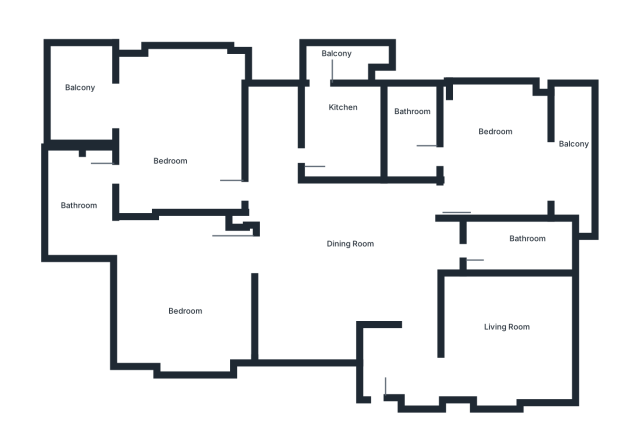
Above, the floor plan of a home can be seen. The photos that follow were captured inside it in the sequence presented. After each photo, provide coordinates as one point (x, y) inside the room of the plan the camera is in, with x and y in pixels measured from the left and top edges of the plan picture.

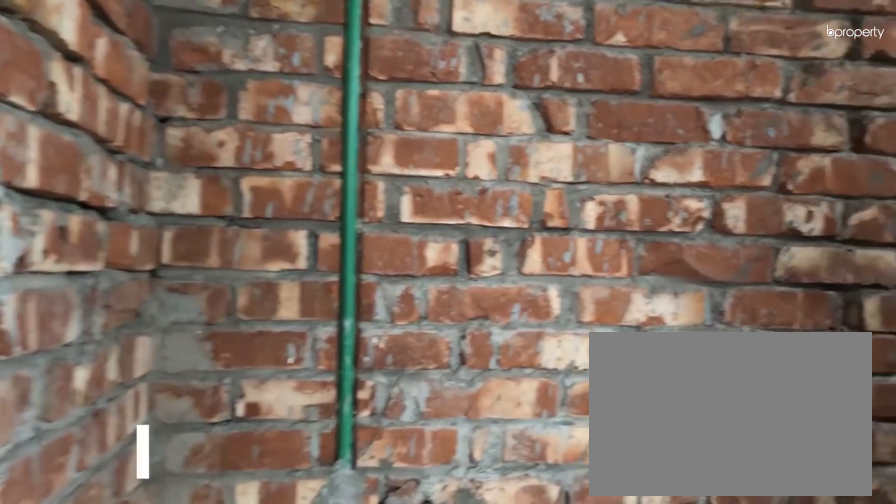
(412, 117)
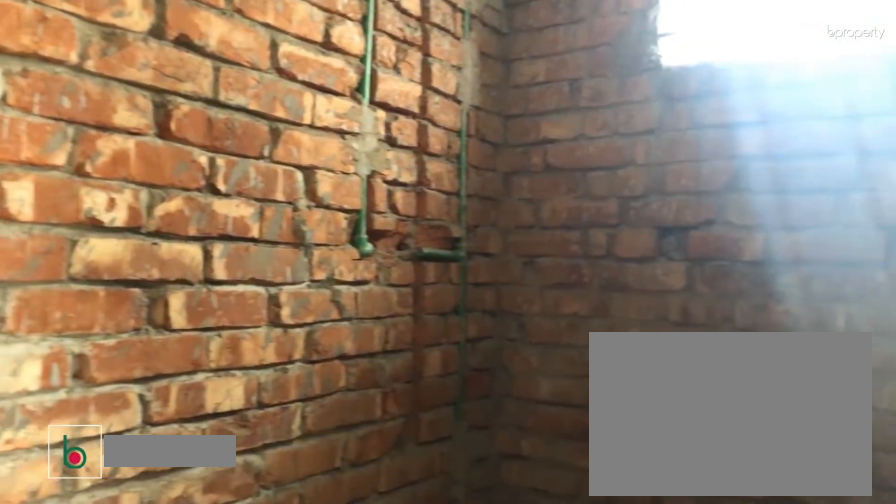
(412, 117)
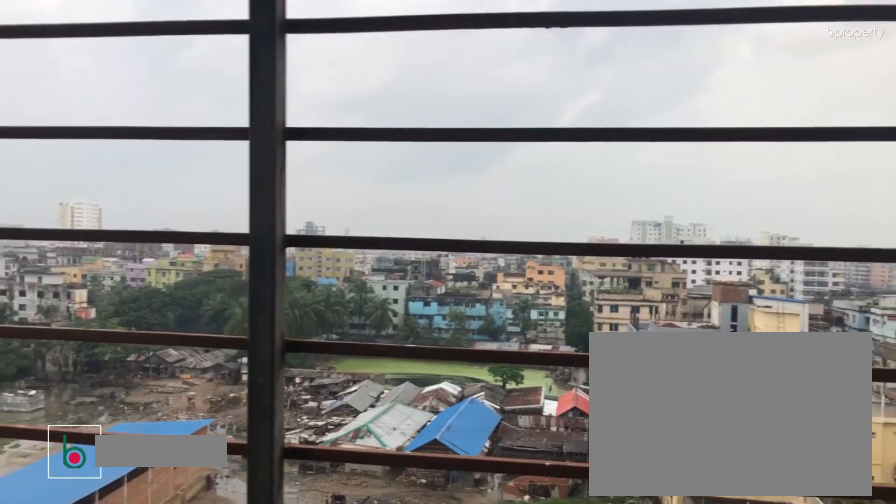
(579, 158)
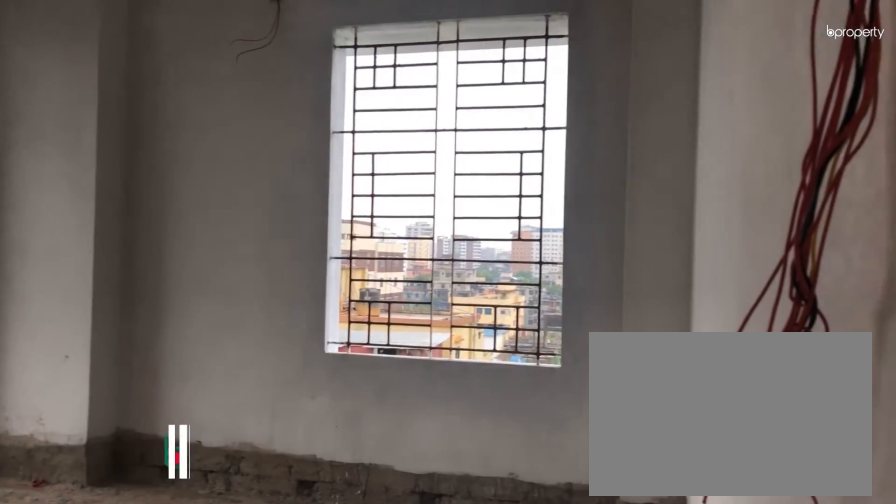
(167, 140)
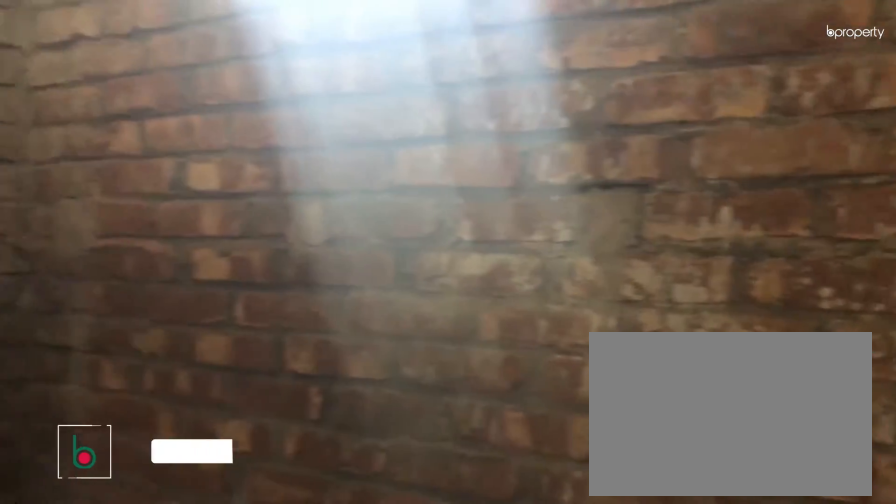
(73, 199)
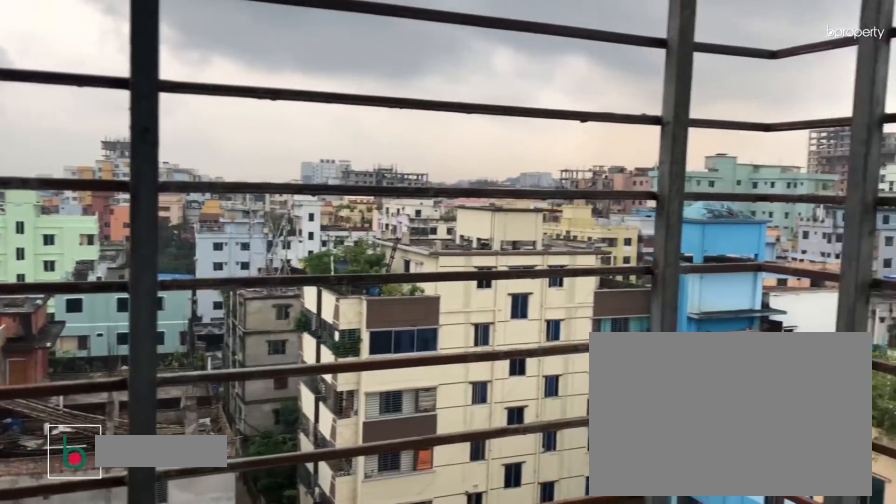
(79, 97)
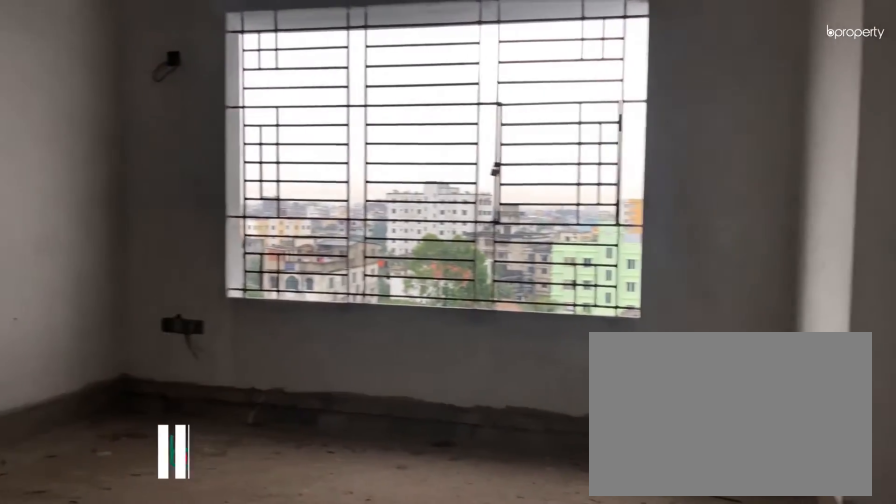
(179, 293)
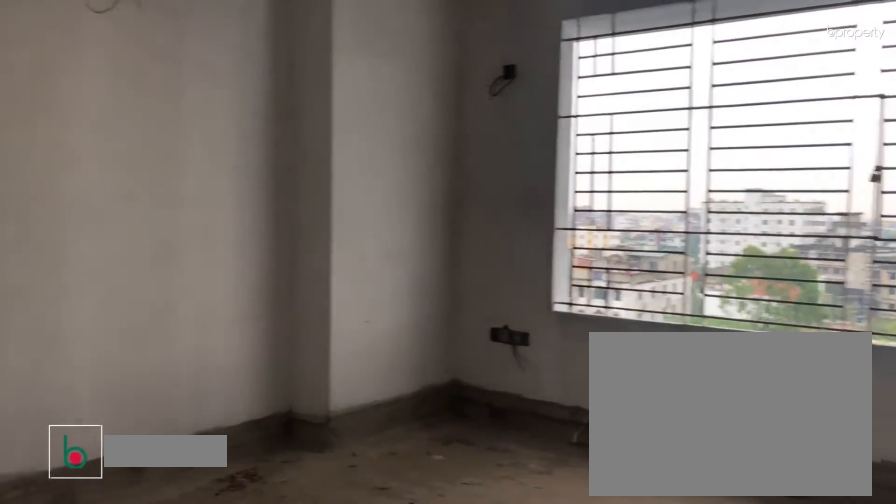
(179, 293)
